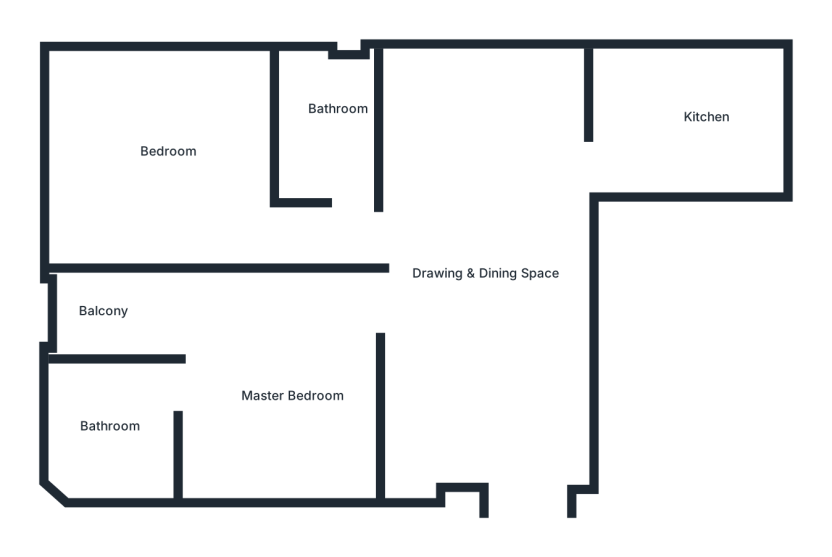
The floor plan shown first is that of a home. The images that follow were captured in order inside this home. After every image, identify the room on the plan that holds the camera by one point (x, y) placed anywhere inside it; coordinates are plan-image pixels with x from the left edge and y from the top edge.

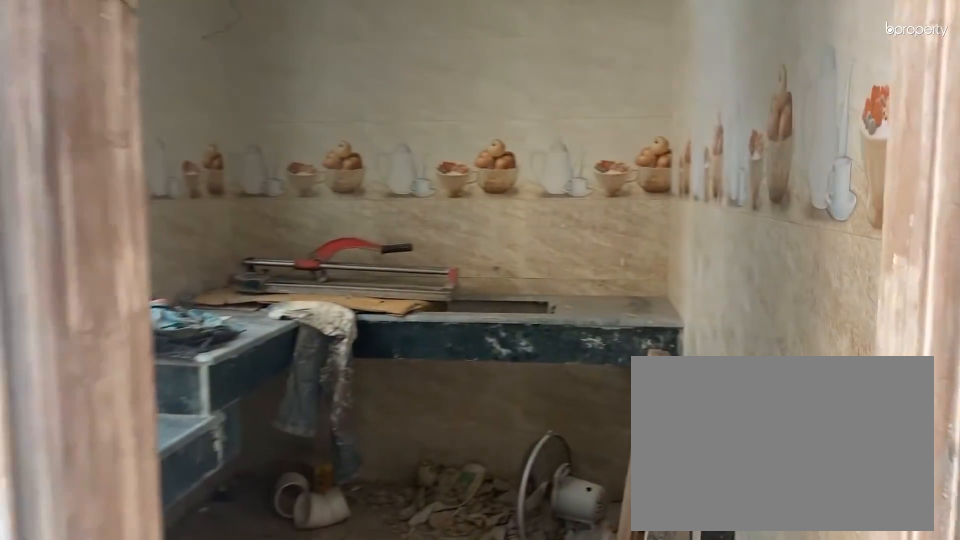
(606, 158)
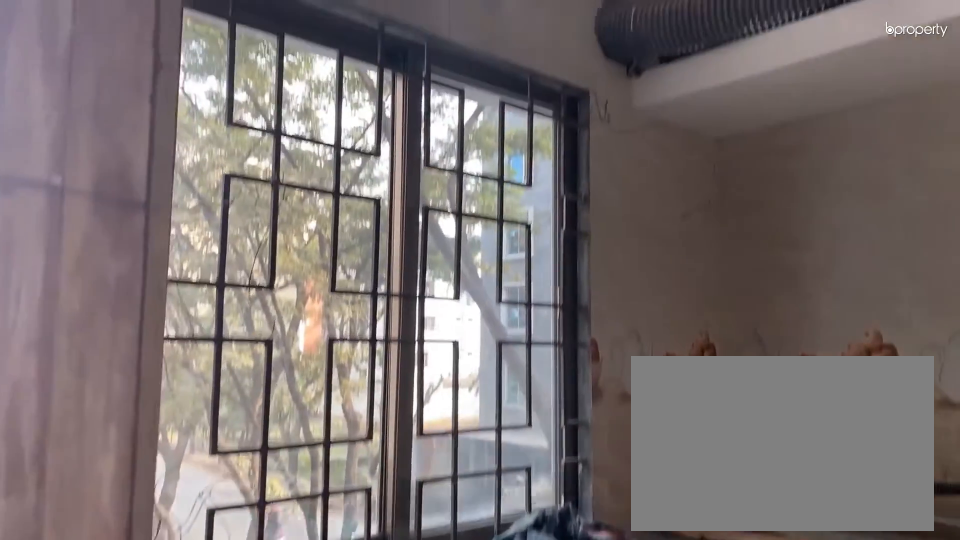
(701, 117)
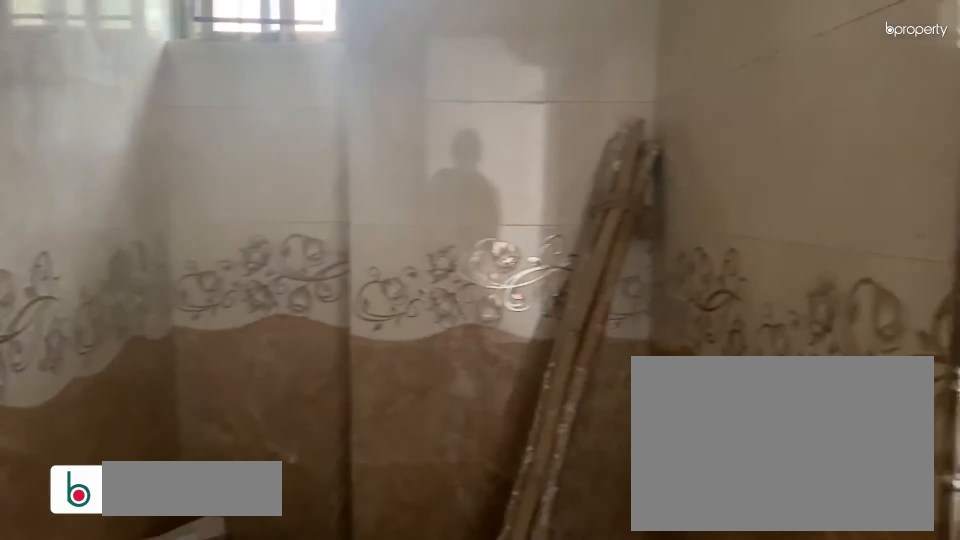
(331, 130)
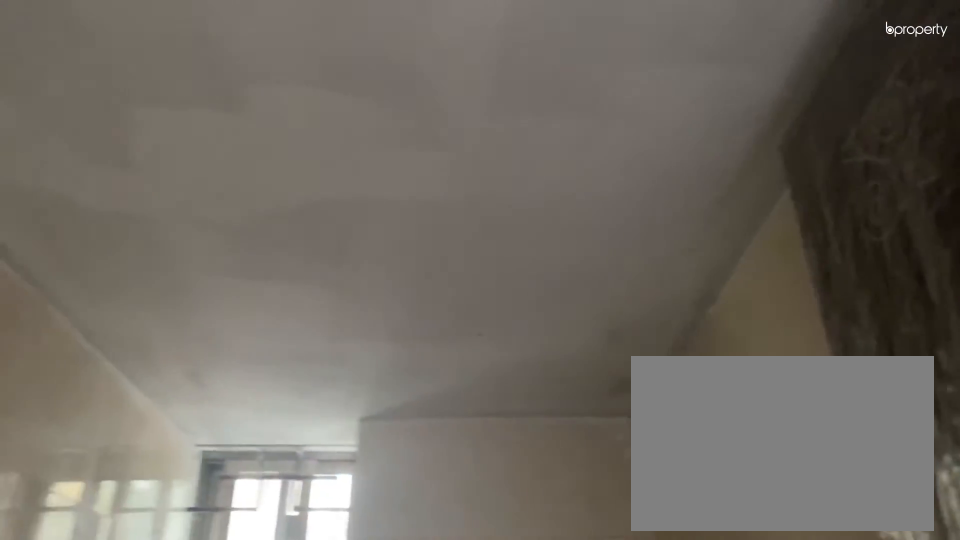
(331, 130)
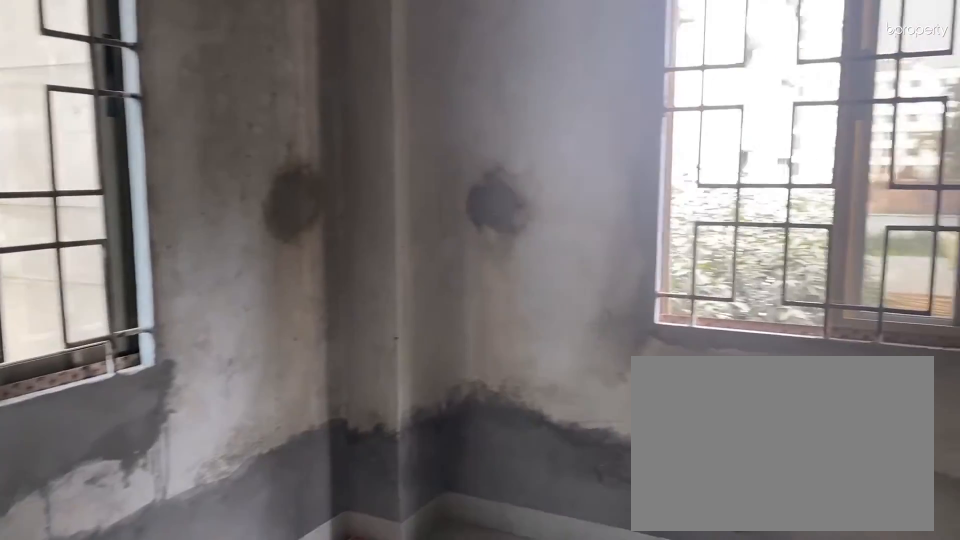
(157, 156)
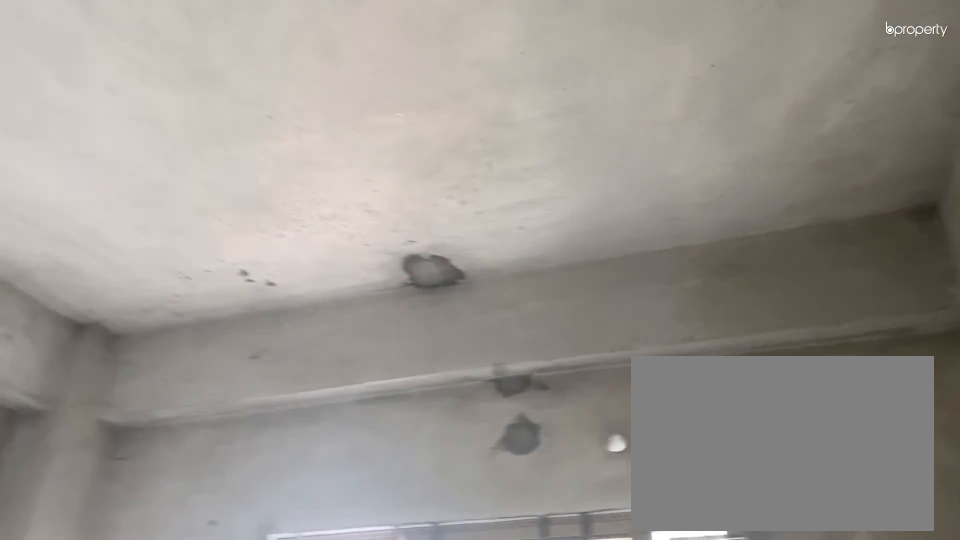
(156, 156)
